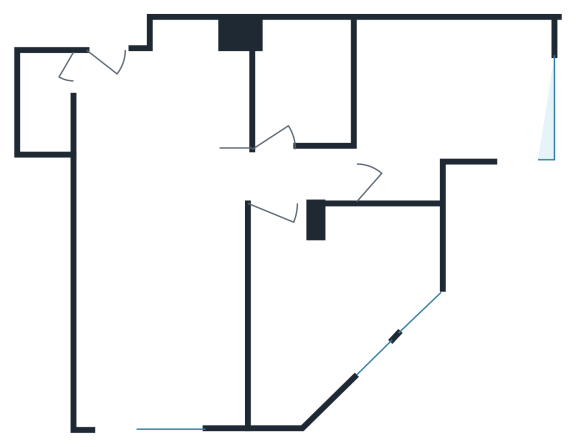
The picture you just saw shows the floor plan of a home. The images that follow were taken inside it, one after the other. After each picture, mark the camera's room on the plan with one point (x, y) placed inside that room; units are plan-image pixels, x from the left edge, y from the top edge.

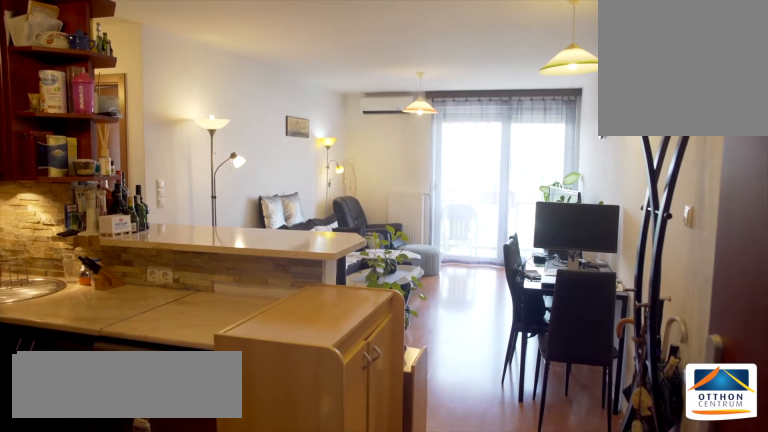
(107, 81)
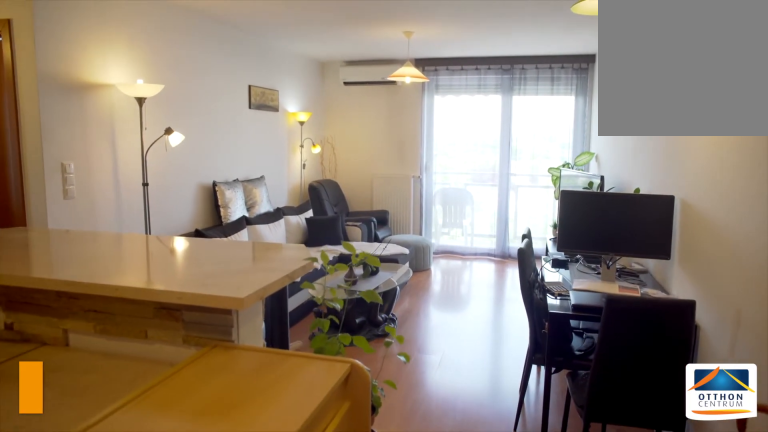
(107, 81)
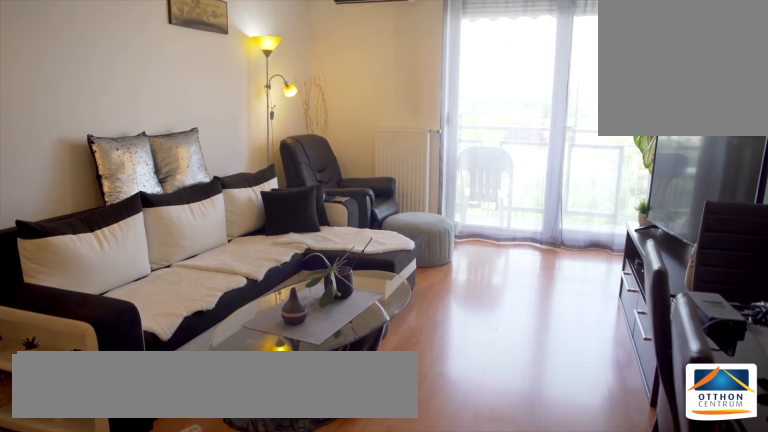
(158, 303)
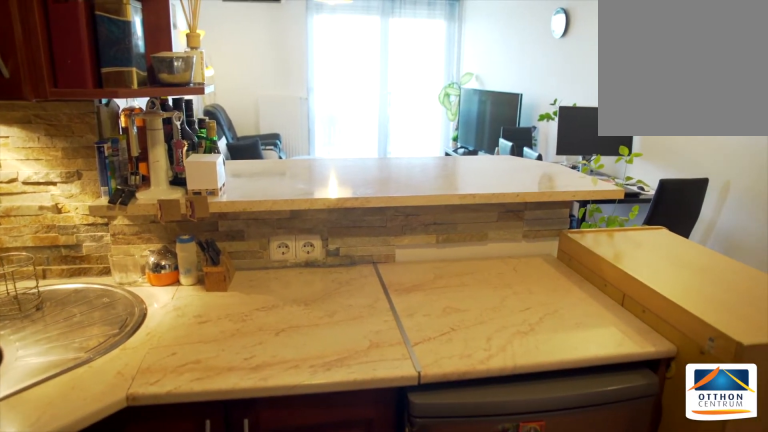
(158, 123)
